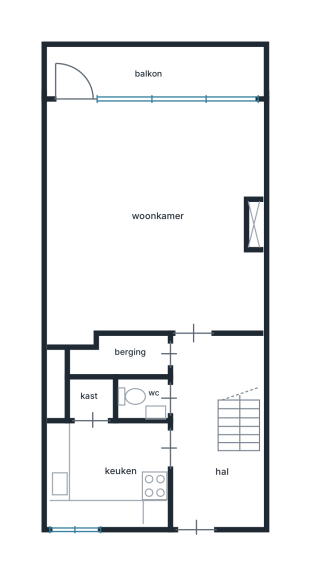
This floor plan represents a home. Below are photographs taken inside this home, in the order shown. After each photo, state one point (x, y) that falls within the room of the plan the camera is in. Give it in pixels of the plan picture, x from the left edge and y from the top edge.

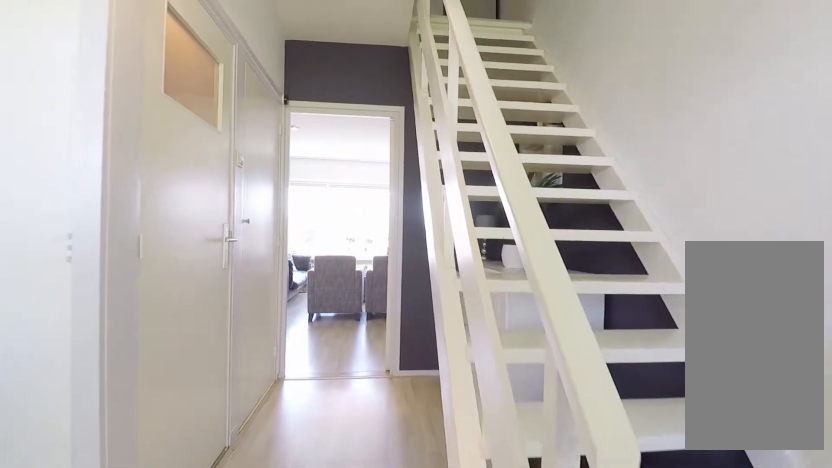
(213, 432)
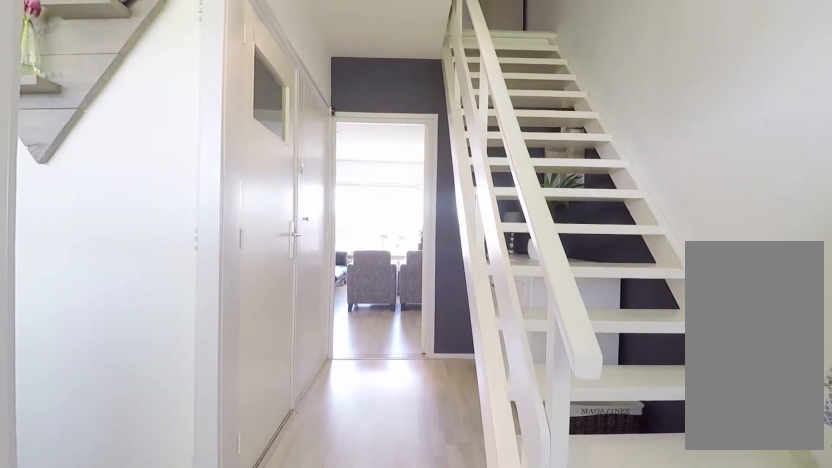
(213, 432)
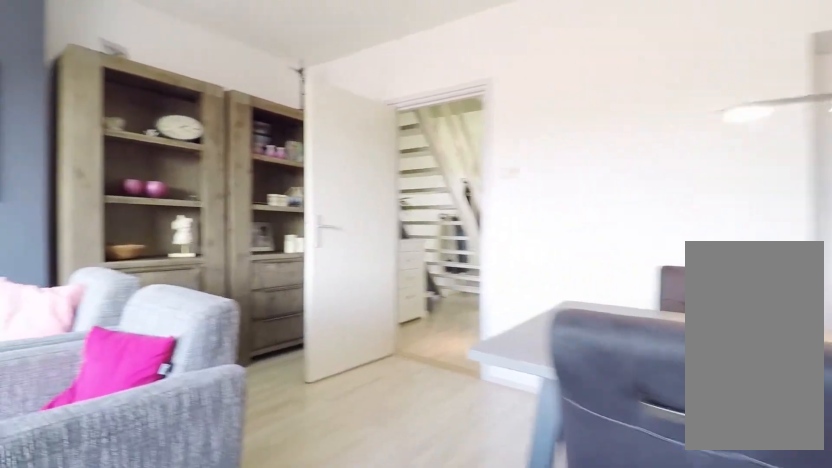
(155, 225)
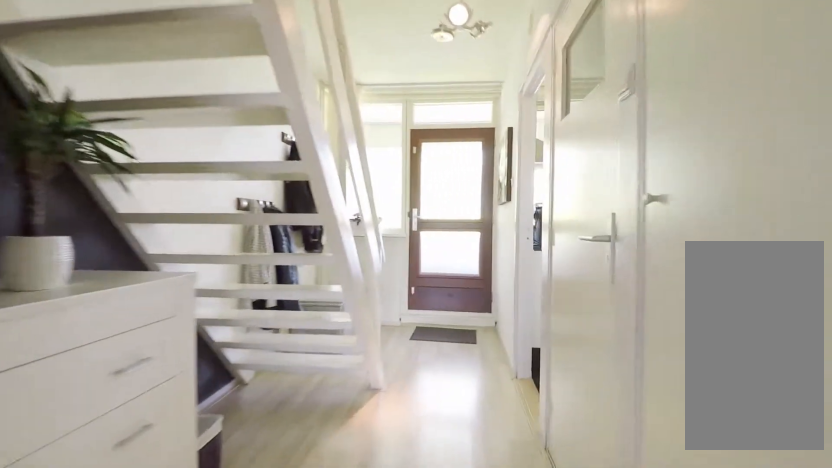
(213, 432)
